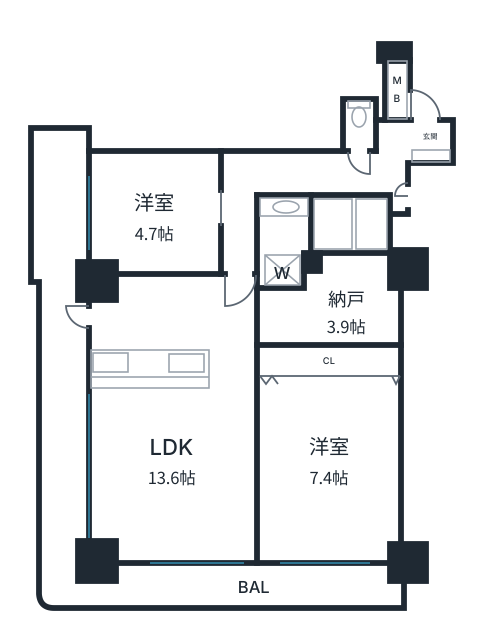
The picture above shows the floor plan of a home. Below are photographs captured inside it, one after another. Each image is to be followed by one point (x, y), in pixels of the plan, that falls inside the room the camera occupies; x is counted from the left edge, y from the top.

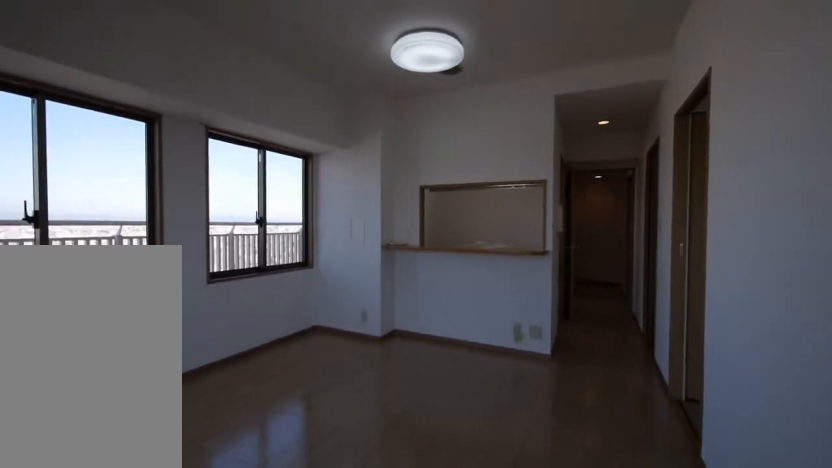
(174, 470)
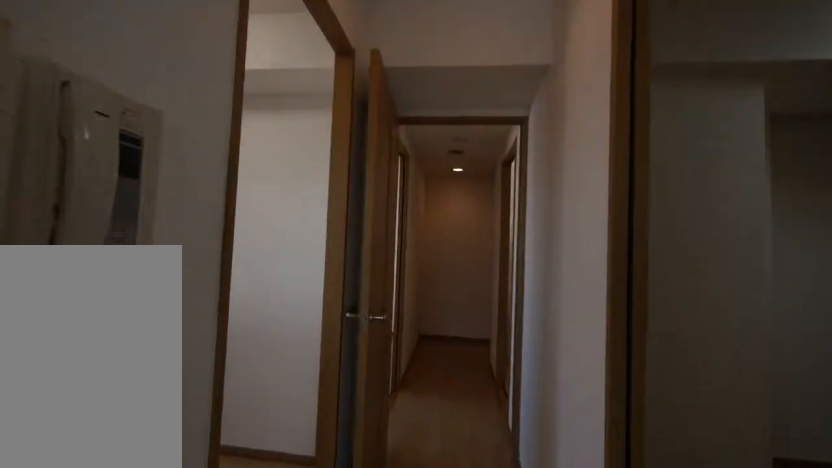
(174, 326)
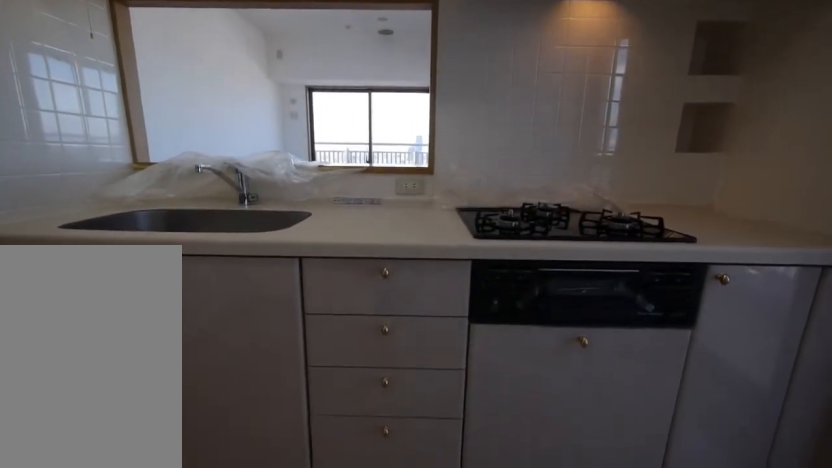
(174, 326)
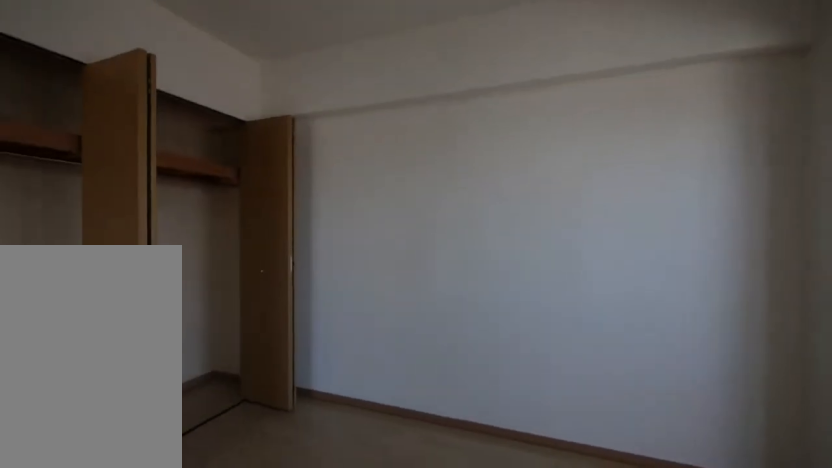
(315, 458)
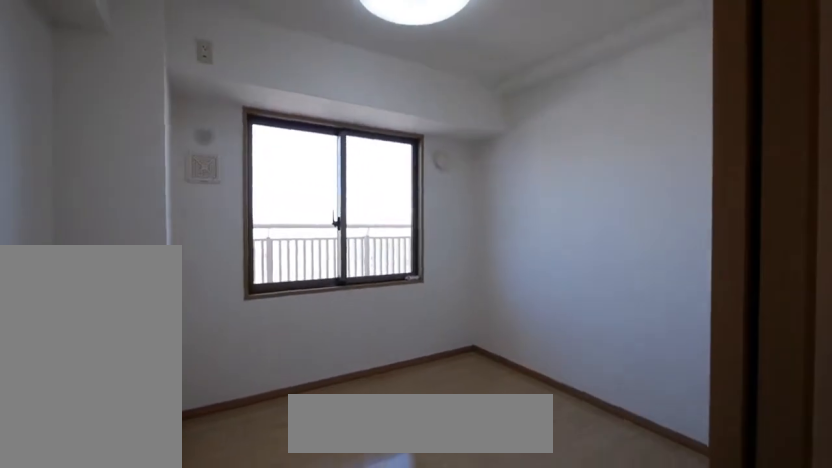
(174, 220)
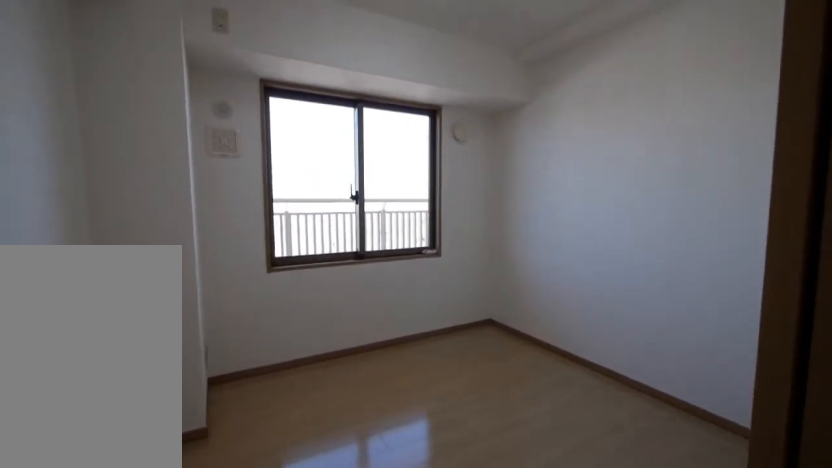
(174, 220)
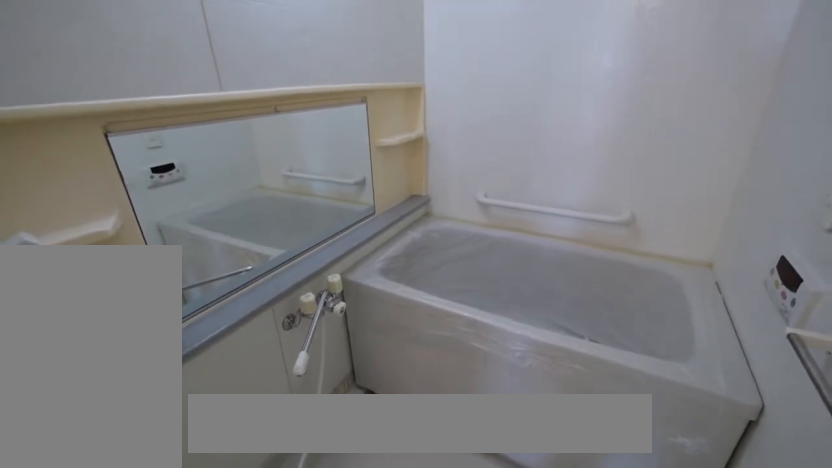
(315, 215)
